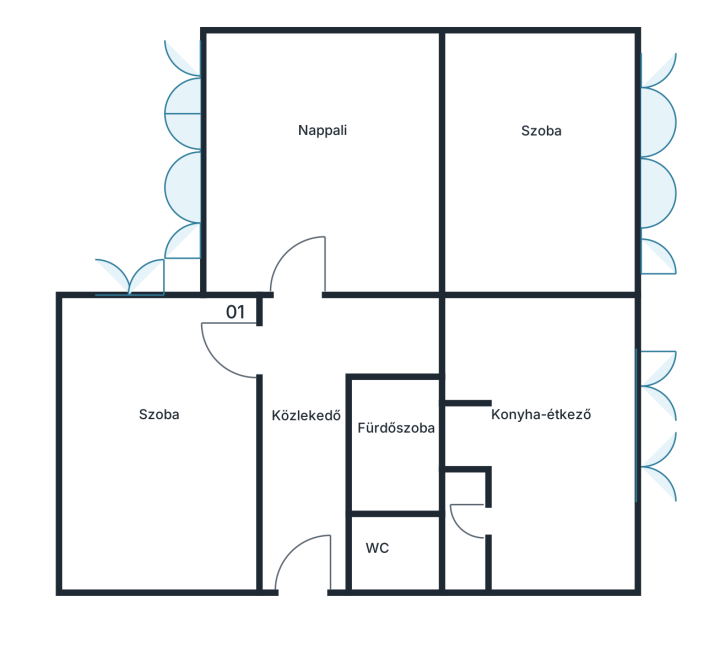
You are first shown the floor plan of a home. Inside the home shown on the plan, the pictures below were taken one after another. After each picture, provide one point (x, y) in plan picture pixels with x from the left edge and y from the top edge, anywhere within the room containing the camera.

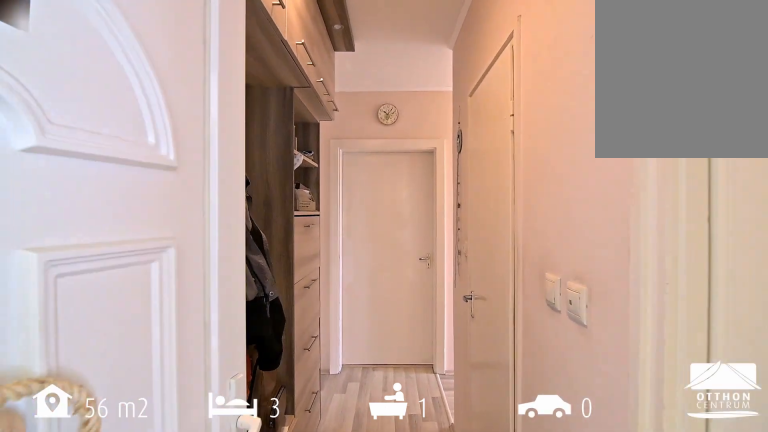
(308, 557)
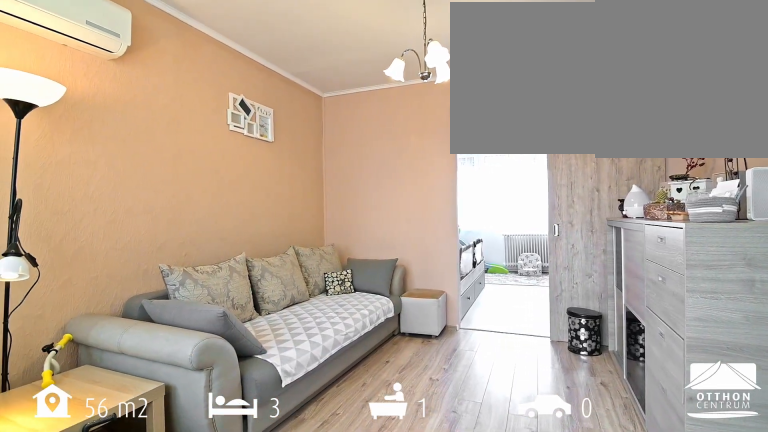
(324, 184)
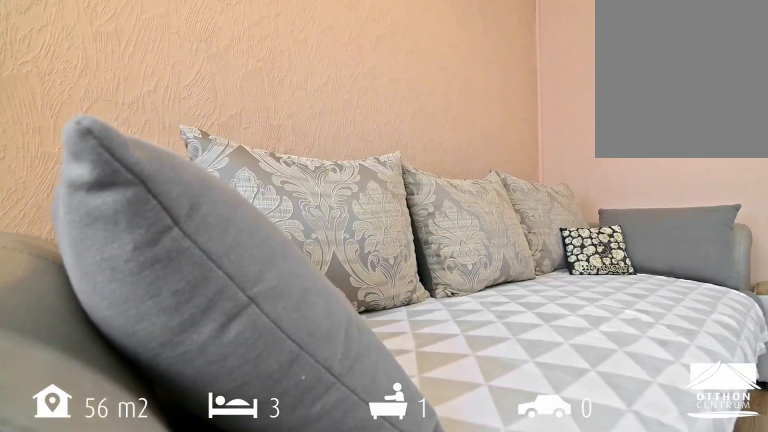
(324, 184)
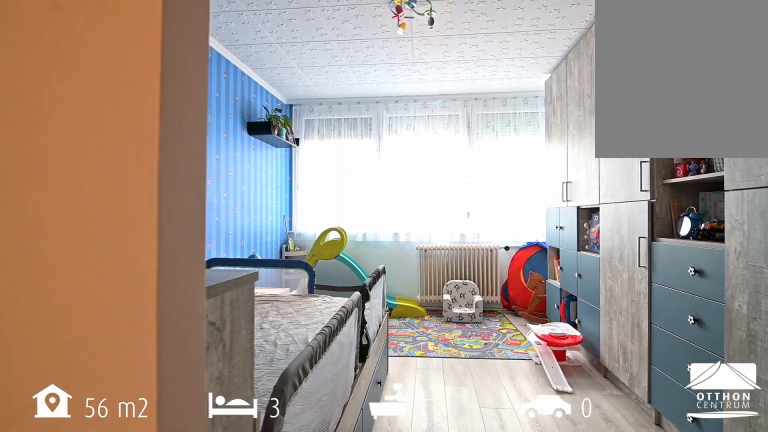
(551, 184)
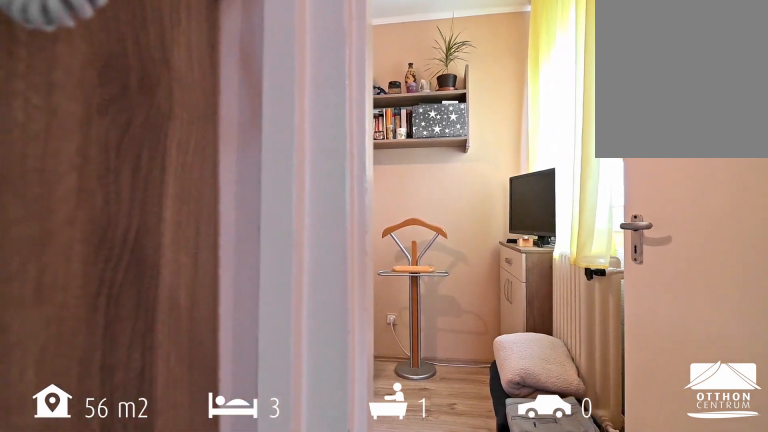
(162, 477)
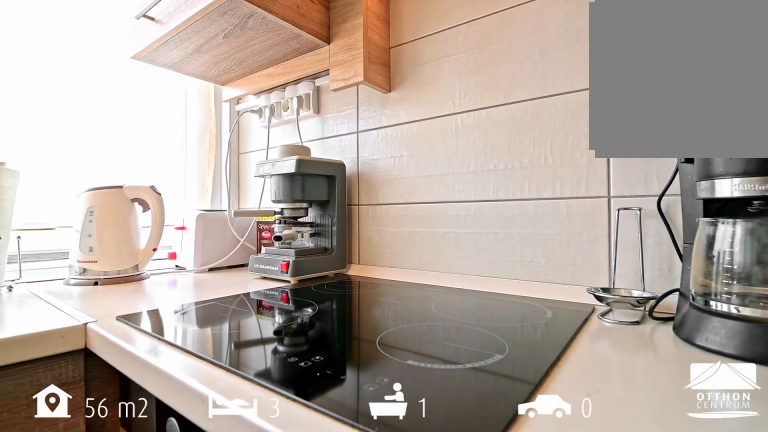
(551, 493)
